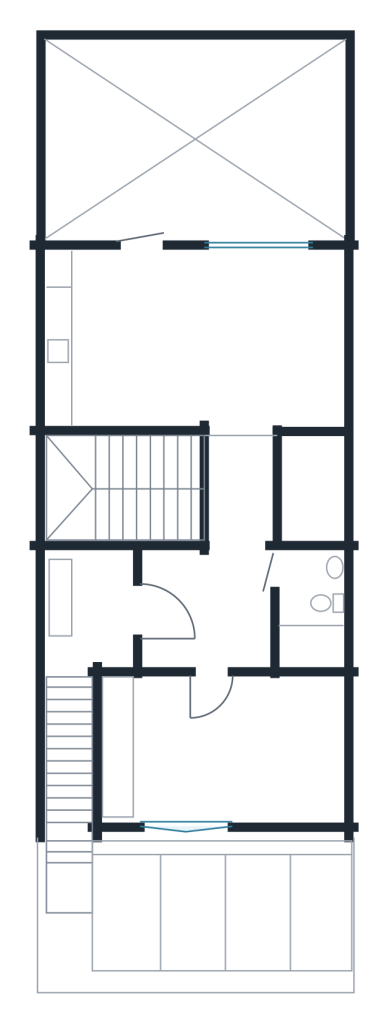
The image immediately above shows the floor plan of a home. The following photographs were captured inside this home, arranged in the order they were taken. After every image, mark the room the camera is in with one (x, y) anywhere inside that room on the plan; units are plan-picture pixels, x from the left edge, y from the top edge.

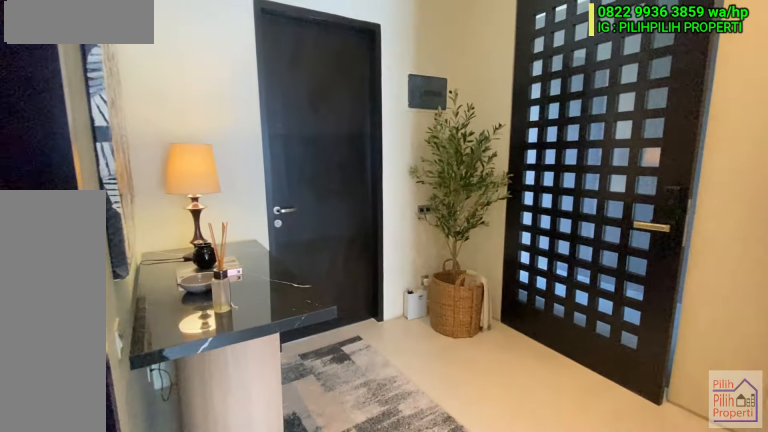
(201, 607)
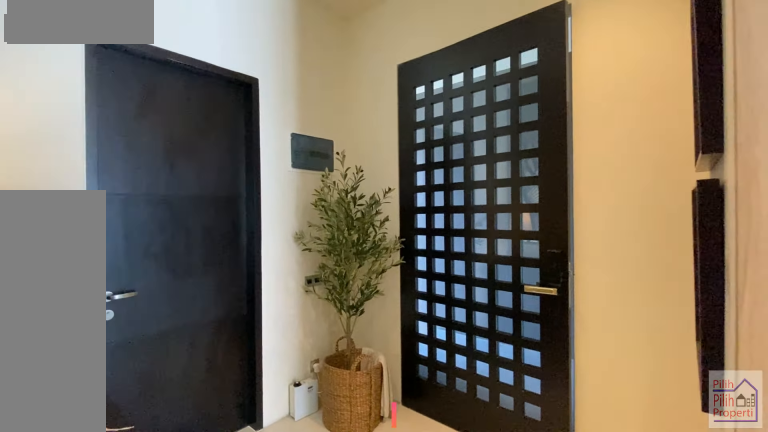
(201, 607)
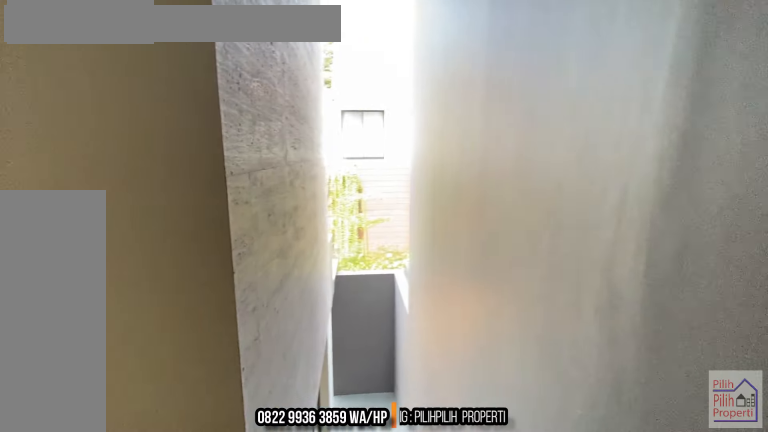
(87, 670)
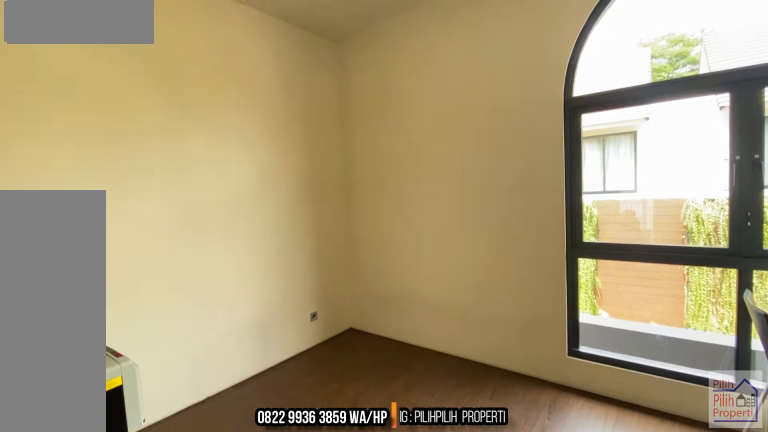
(216, 754)
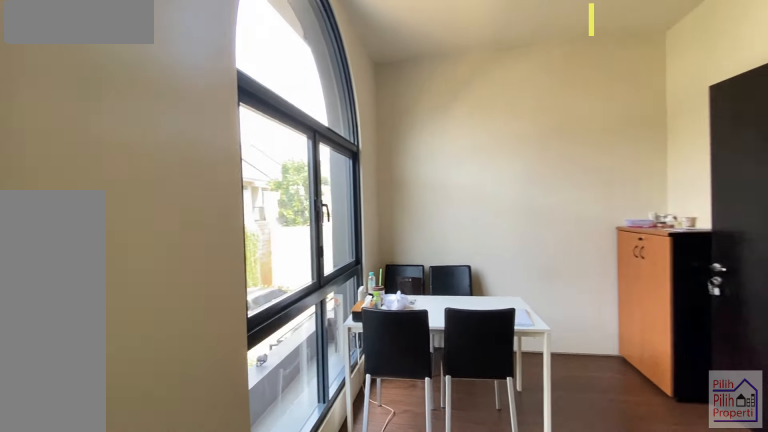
(216, 754)
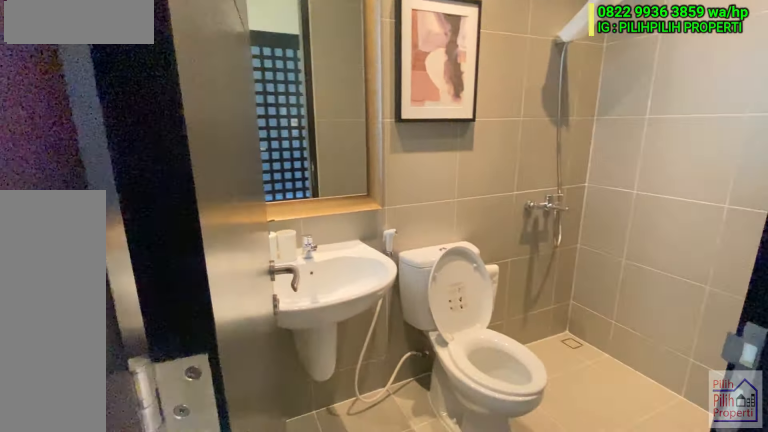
(308, 608)
